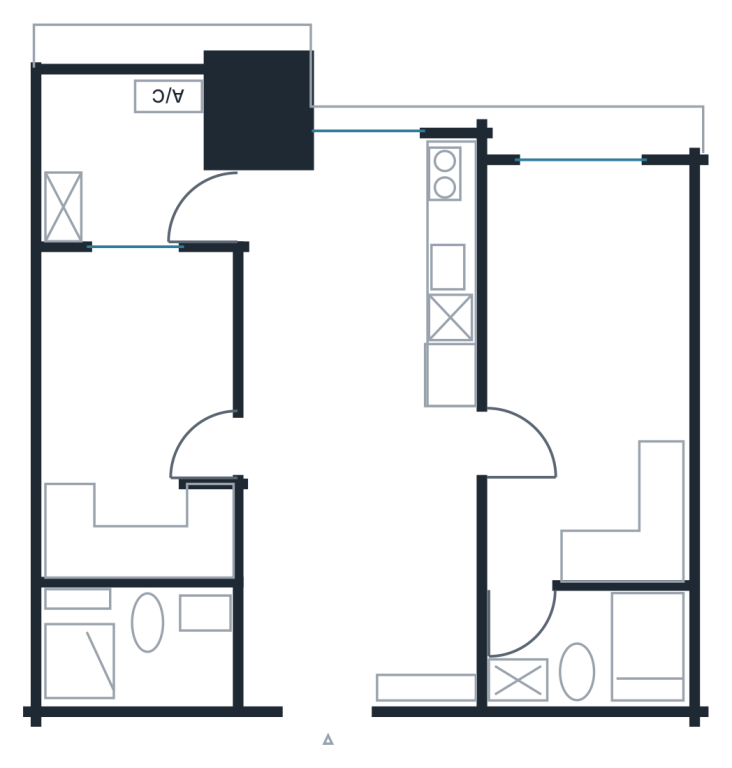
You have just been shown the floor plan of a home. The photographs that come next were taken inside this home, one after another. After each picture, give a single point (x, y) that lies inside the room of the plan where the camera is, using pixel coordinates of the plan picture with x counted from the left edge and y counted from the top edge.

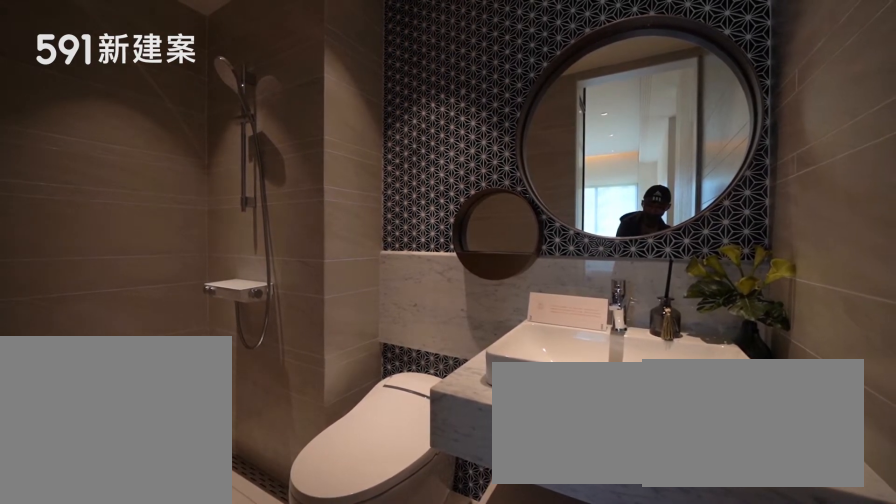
(588, 642)
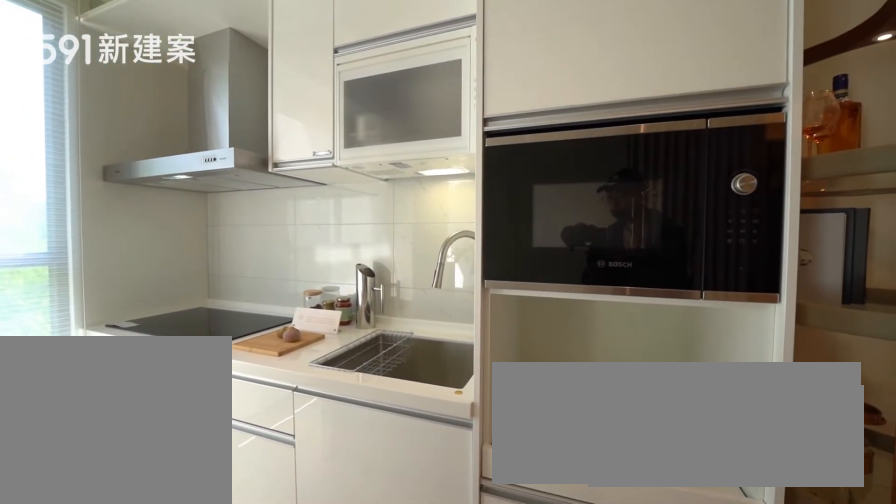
(433, 277)
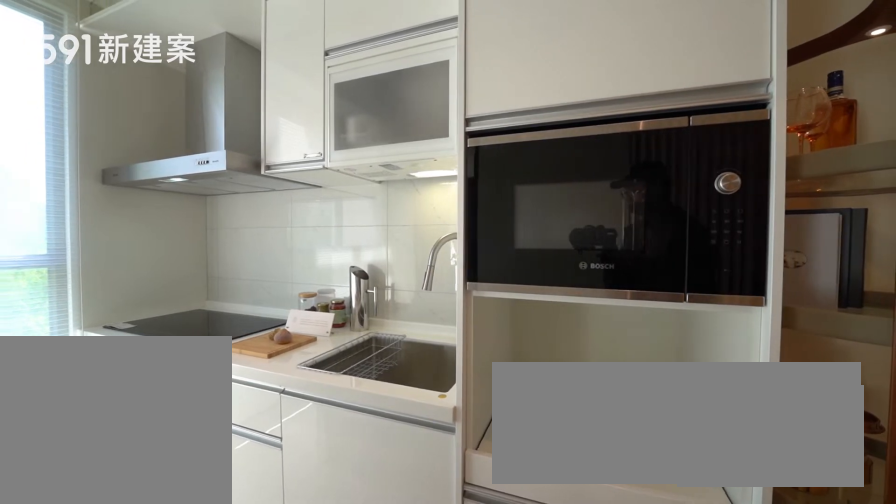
(433, 277)
